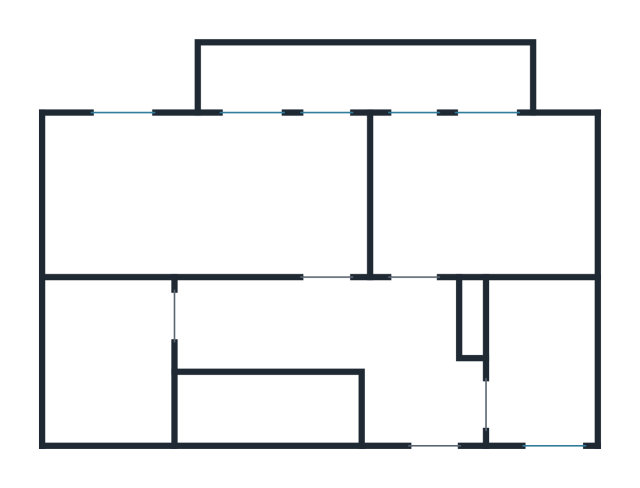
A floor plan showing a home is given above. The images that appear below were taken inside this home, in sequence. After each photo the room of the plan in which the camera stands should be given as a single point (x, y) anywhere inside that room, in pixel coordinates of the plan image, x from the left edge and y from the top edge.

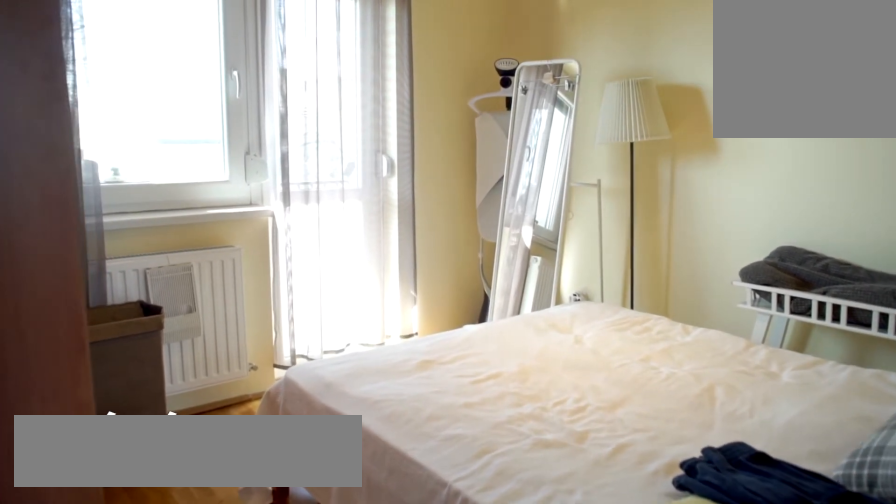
(475, 192)
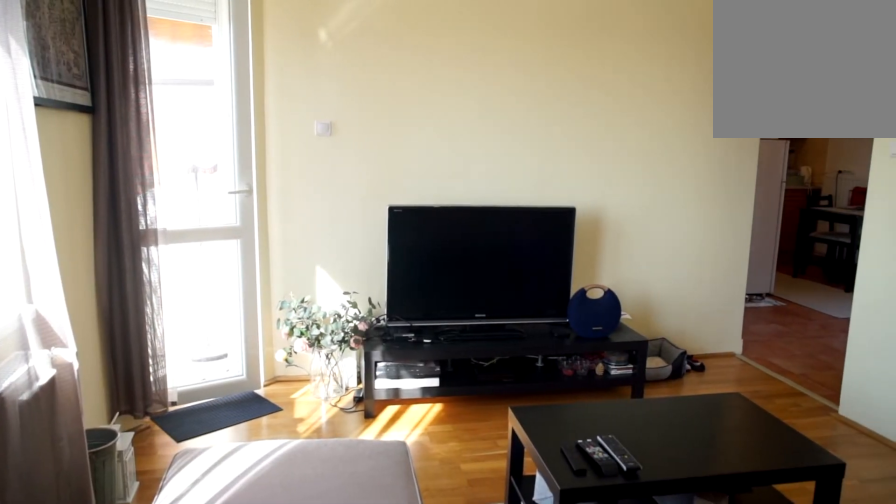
(206, 199)
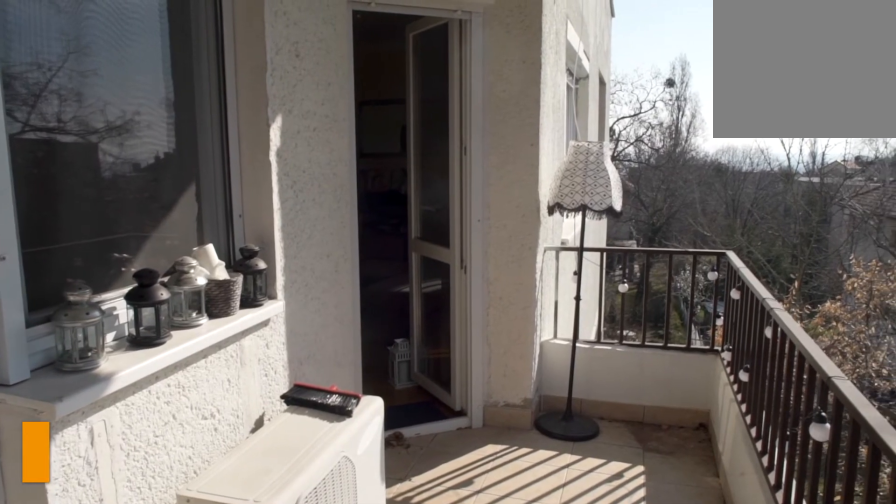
(359, 80)
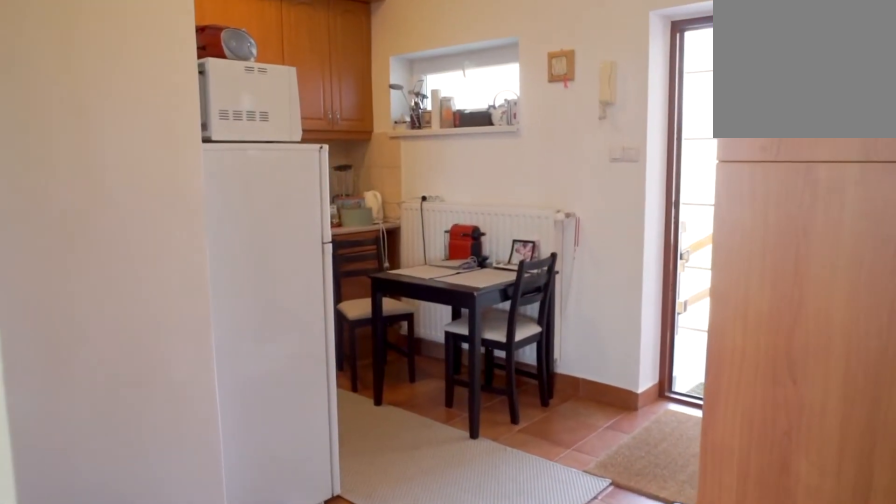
(361, 325)
